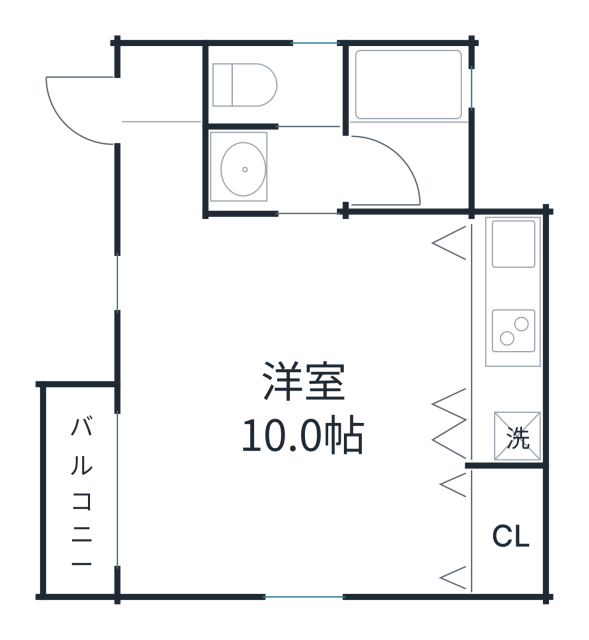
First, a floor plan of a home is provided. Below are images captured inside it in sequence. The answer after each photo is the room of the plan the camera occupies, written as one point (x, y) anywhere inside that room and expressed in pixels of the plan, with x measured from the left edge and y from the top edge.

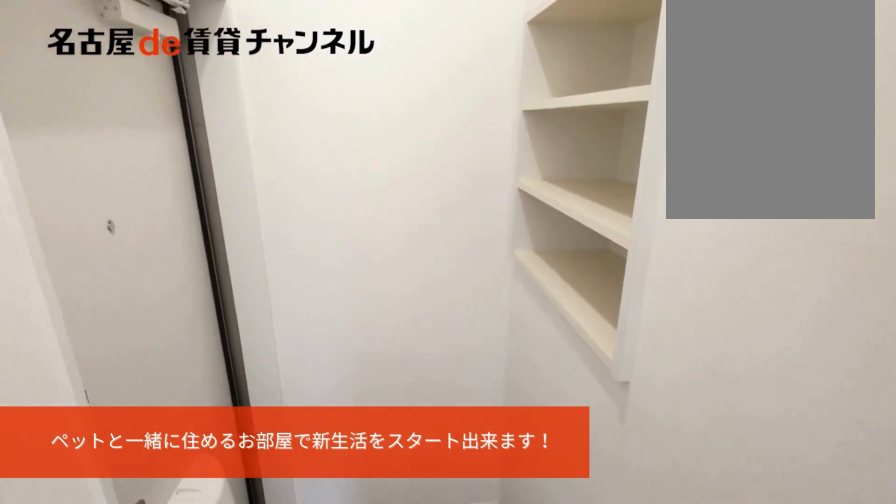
(160, 95)
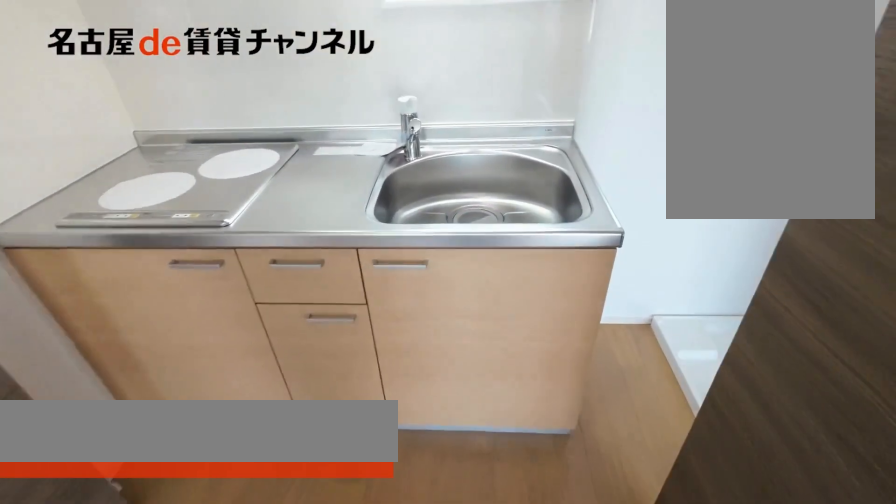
(505, 339)
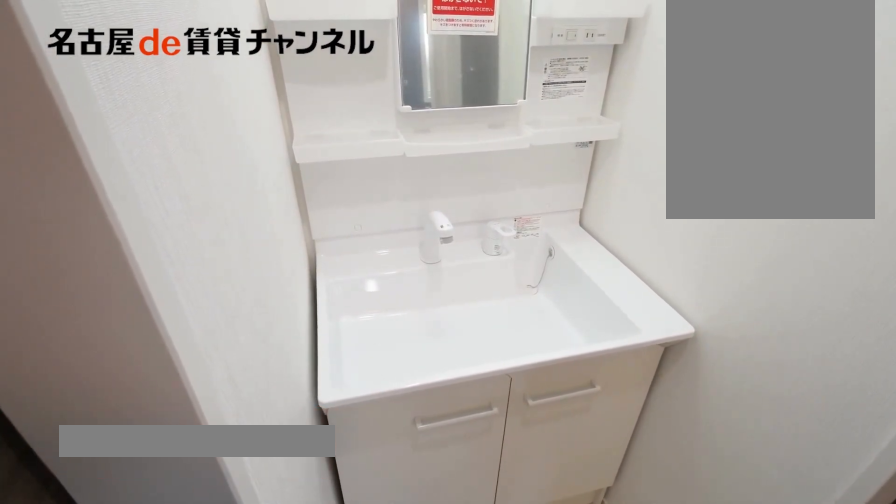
(274, 172)
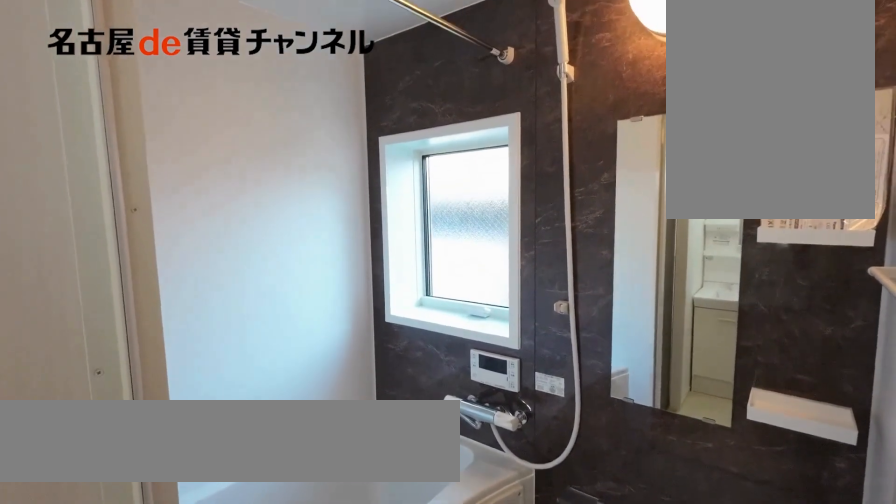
(408, 126)
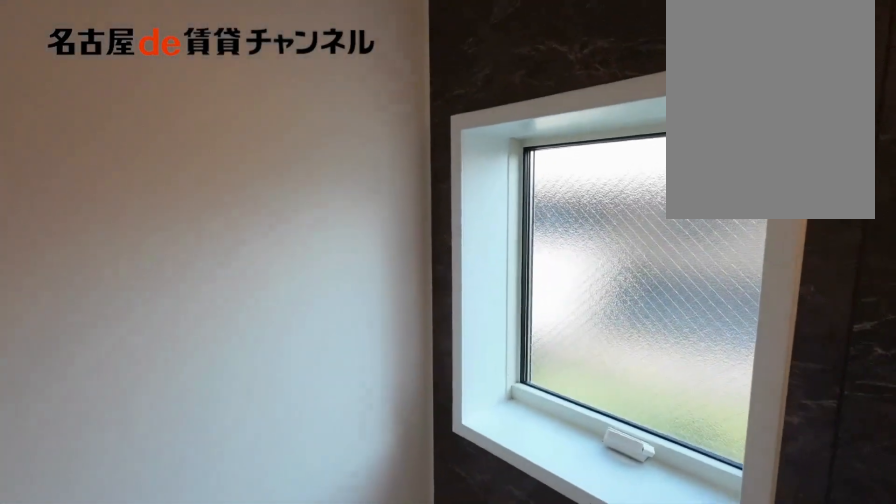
(408, 126)
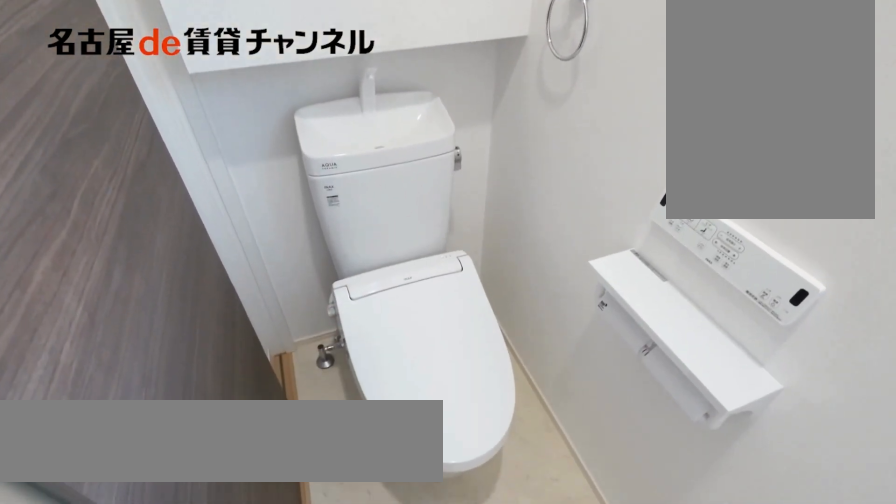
(274, 85)
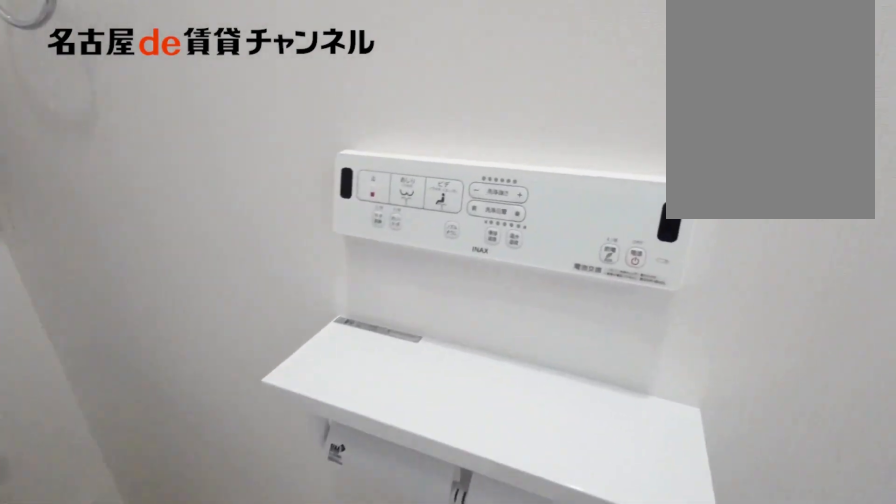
(274, 85)
